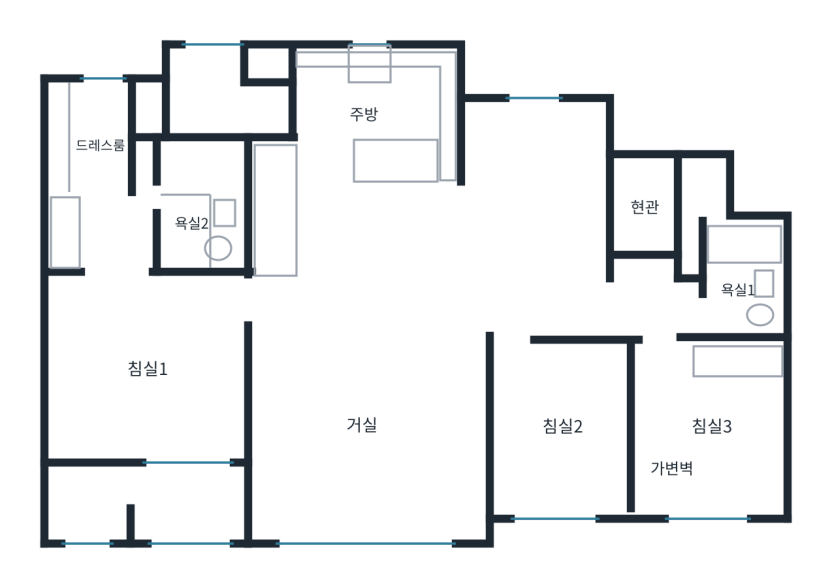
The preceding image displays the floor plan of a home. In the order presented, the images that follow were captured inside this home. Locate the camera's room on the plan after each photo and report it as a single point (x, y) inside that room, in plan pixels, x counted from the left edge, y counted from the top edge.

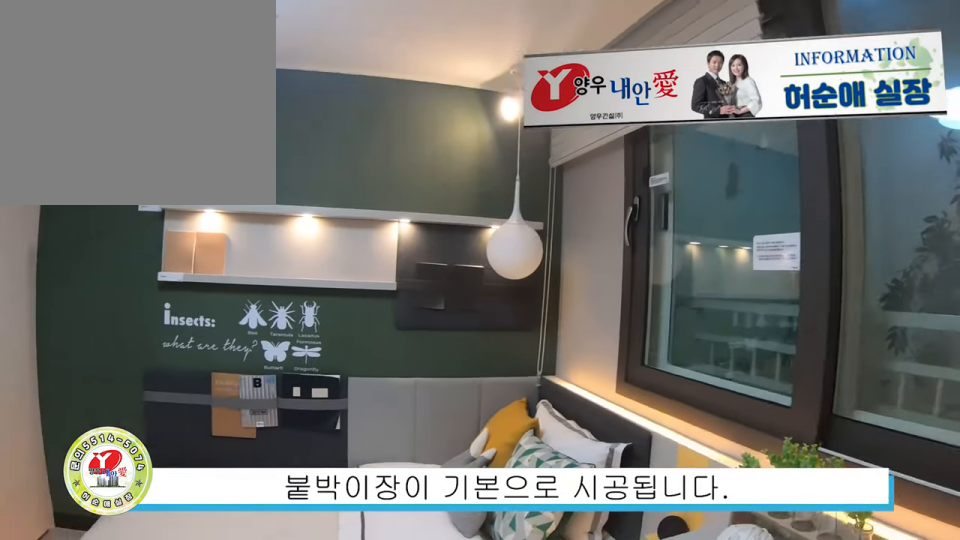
(708, 430)
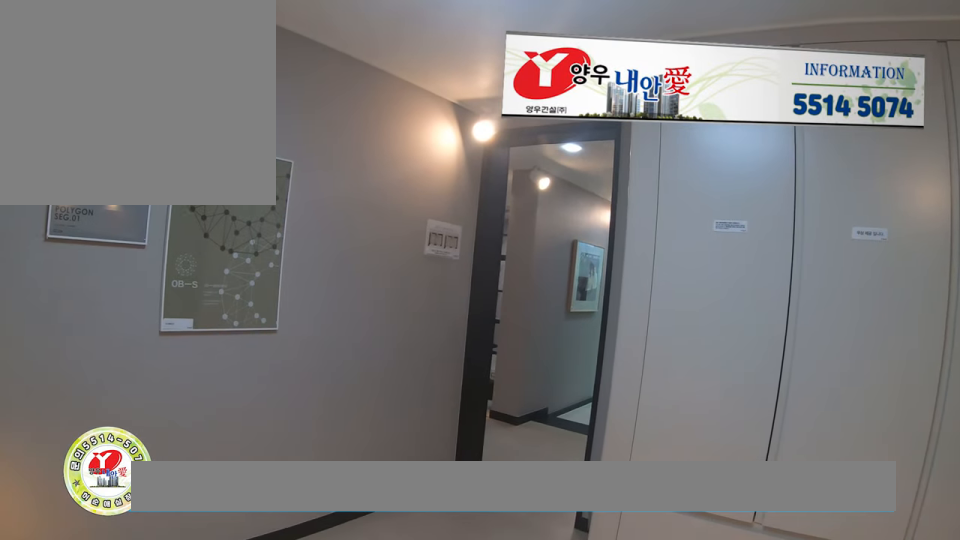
(705, 433)
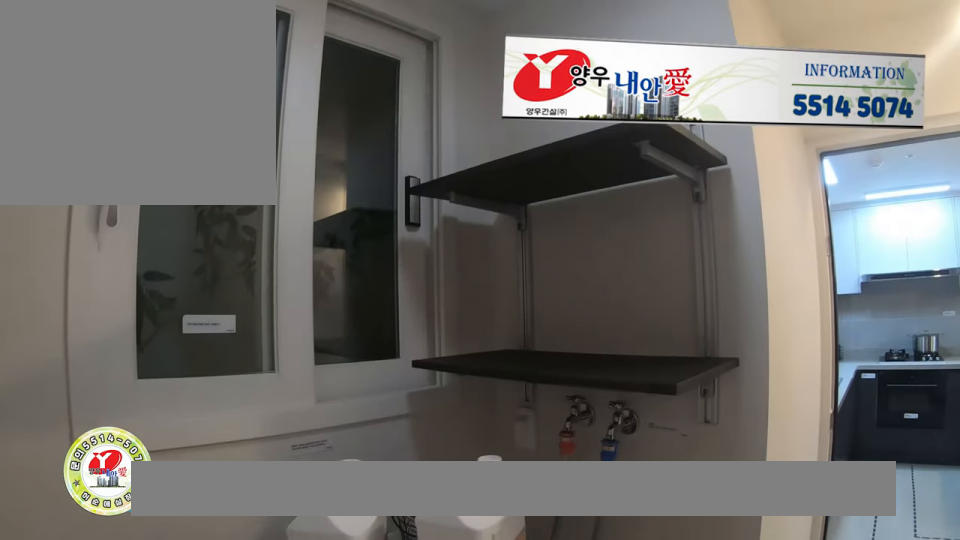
(249, 102)
